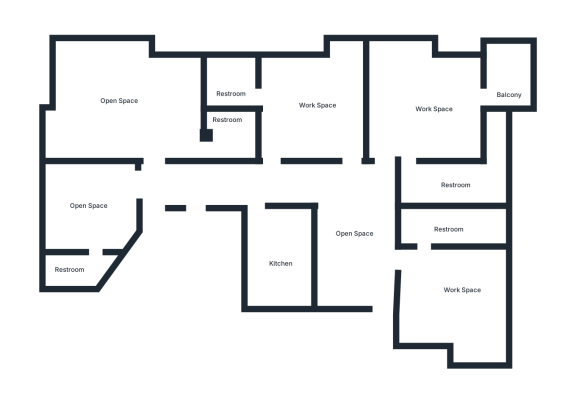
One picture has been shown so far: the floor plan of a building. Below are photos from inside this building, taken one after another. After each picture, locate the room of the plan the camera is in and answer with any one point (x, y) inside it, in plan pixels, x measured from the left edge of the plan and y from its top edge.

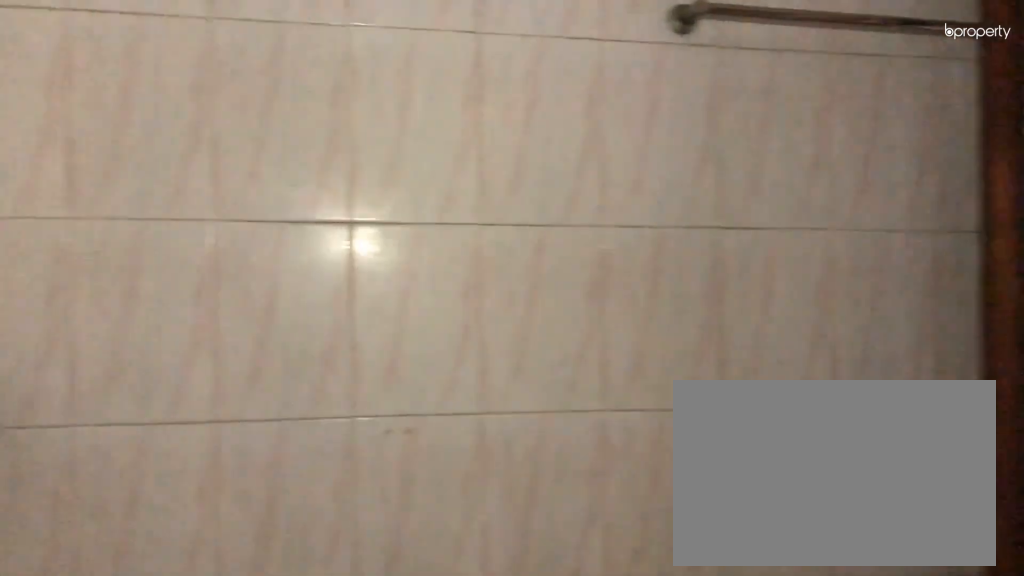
(234, 89)
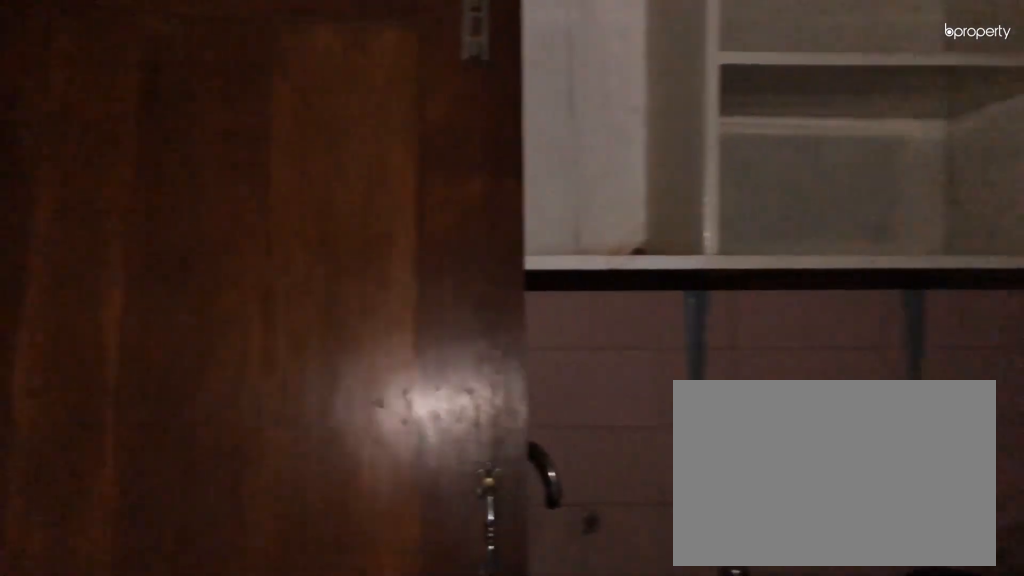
(282, 258)
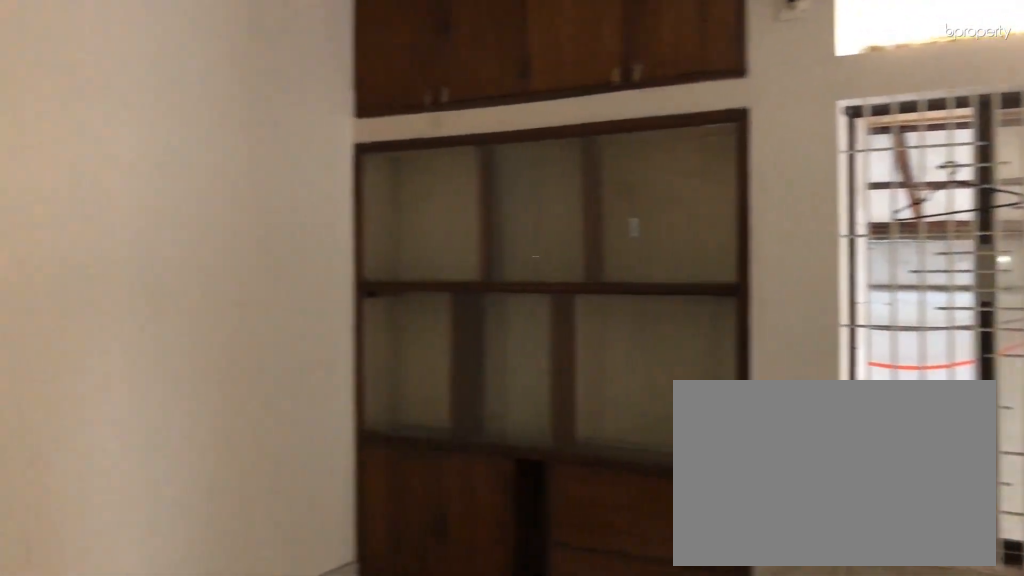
(132, 114)
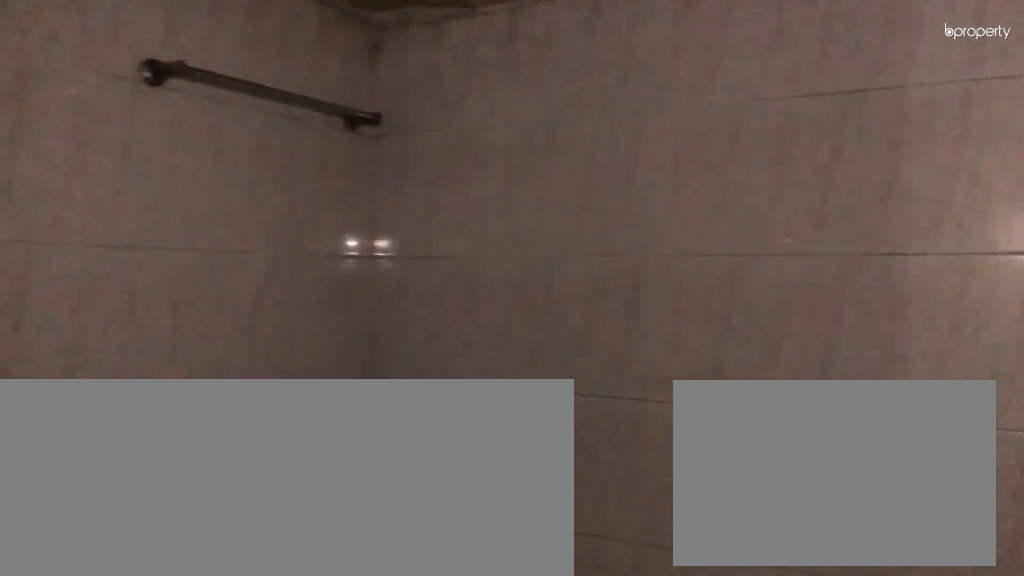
(228, 132)
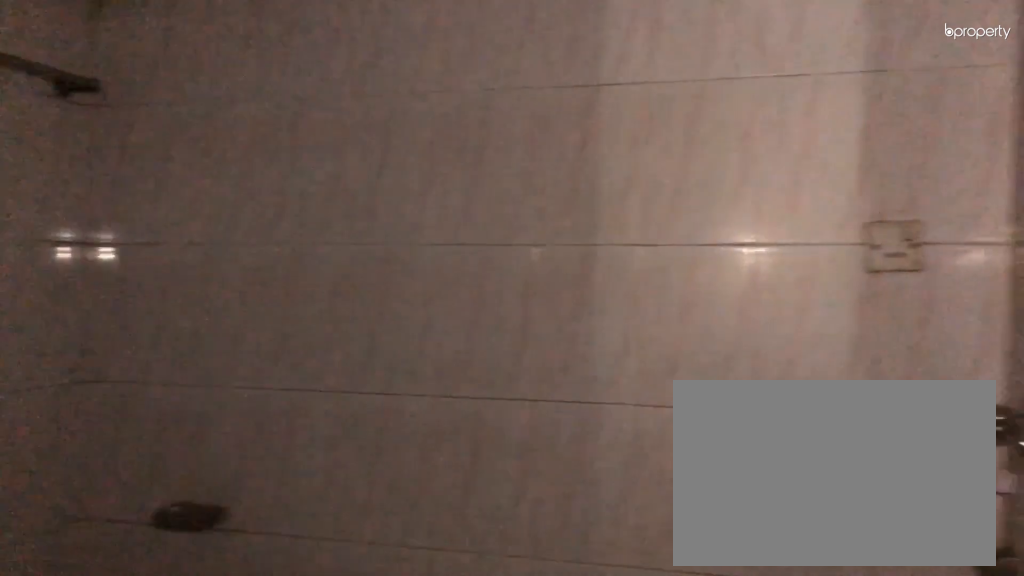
(228, 132)
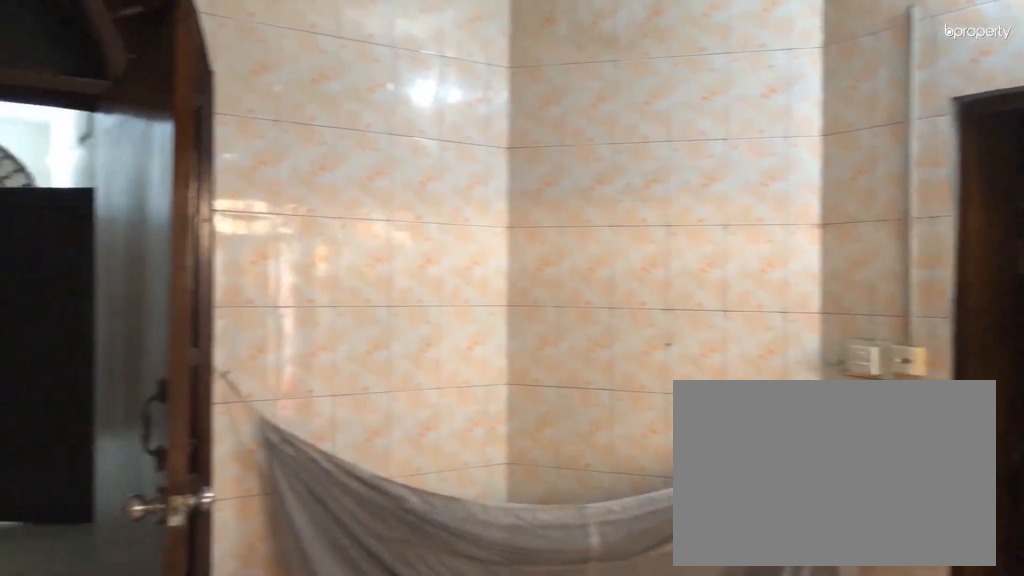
(94, 231)
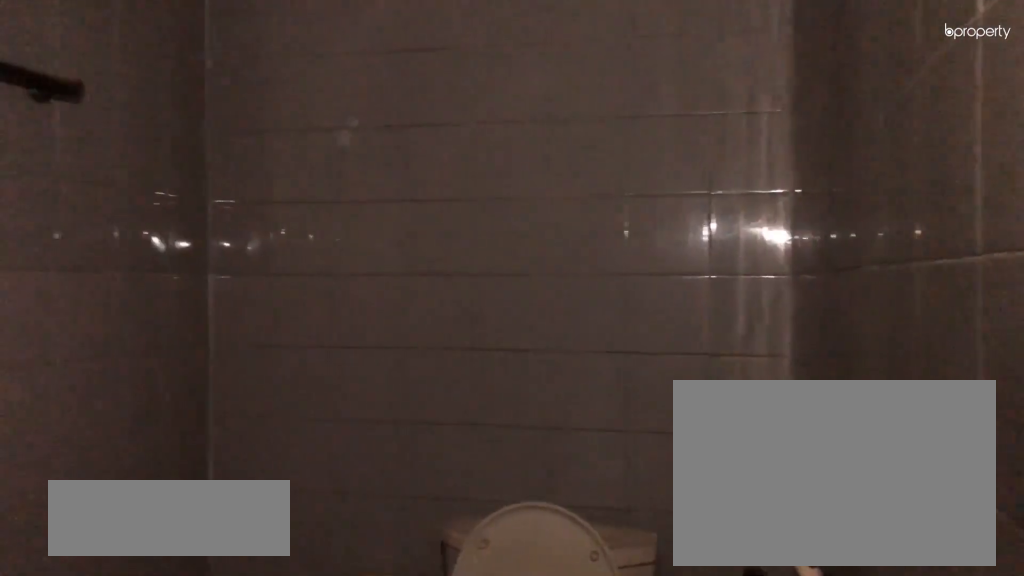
(77, 272)
